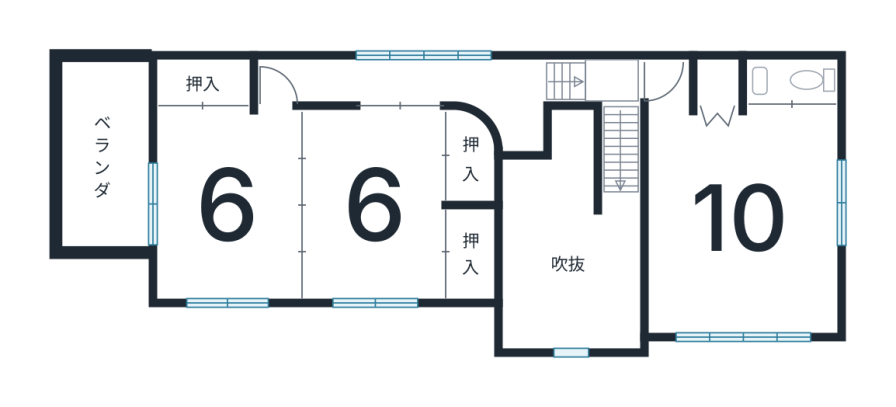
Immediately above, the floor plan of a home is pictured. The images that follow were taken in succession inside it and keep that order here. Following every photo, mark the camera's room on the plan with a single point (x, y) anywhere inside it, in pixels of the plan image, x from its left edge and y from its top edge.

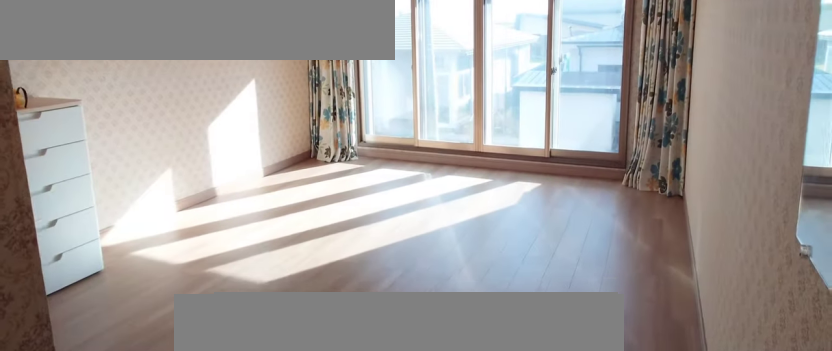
(738, 224)
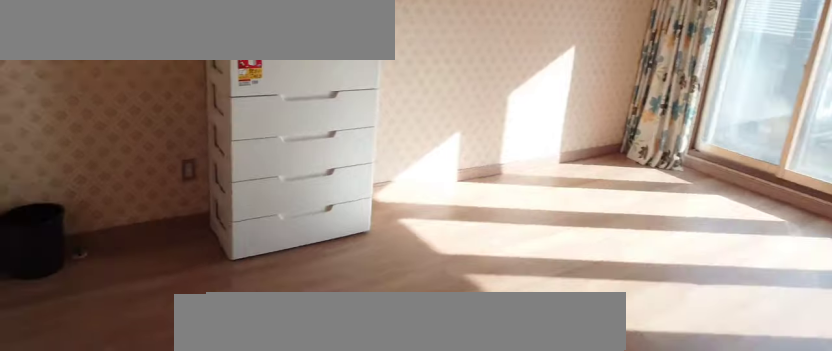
(738, 224)
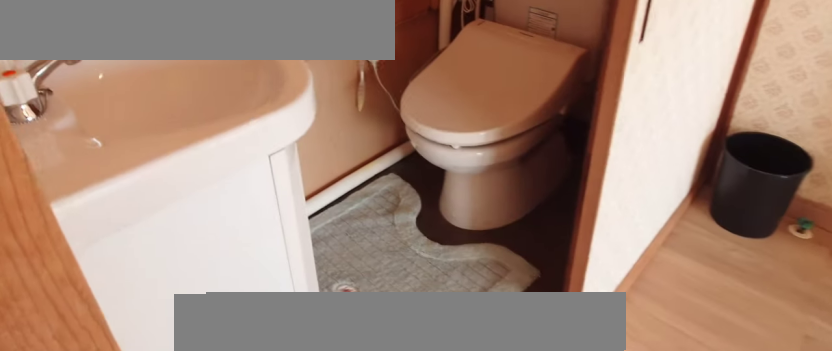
(738, 224)
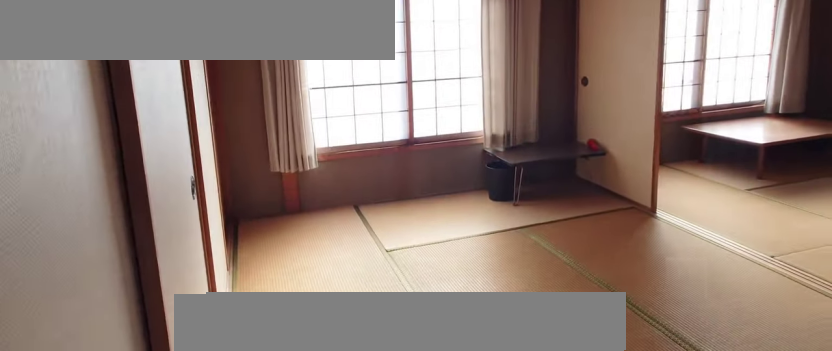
(374, 210)
